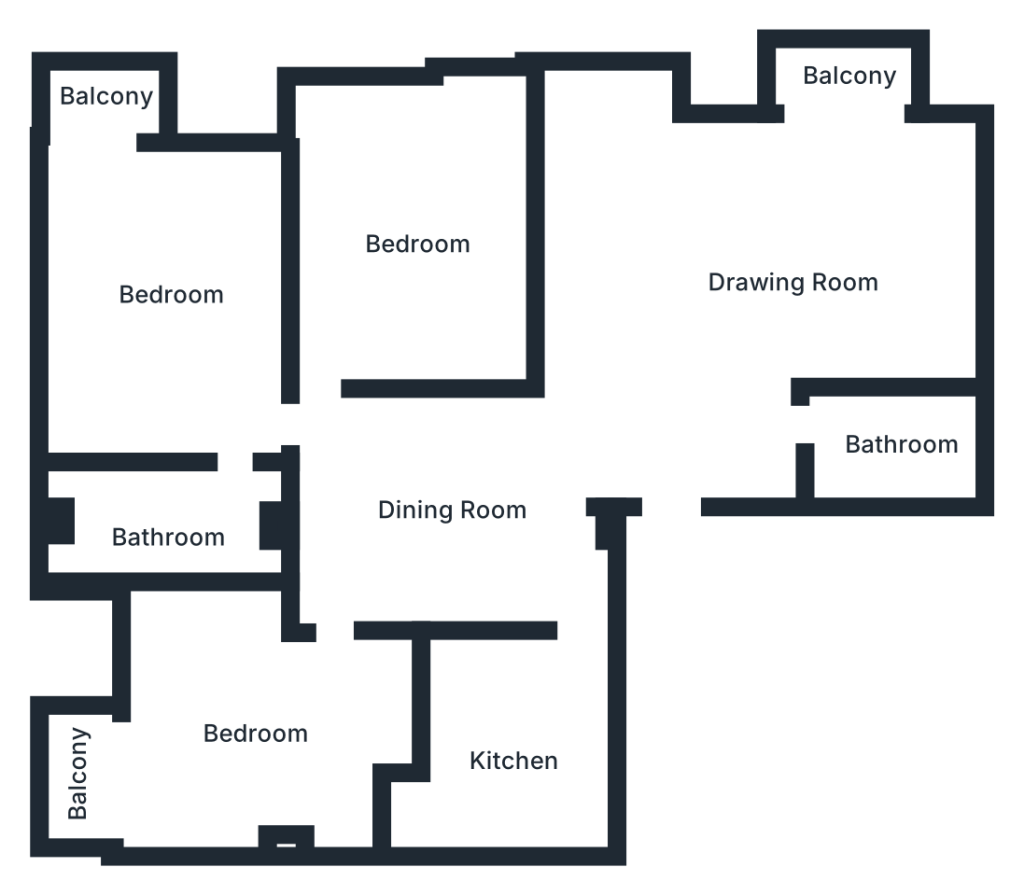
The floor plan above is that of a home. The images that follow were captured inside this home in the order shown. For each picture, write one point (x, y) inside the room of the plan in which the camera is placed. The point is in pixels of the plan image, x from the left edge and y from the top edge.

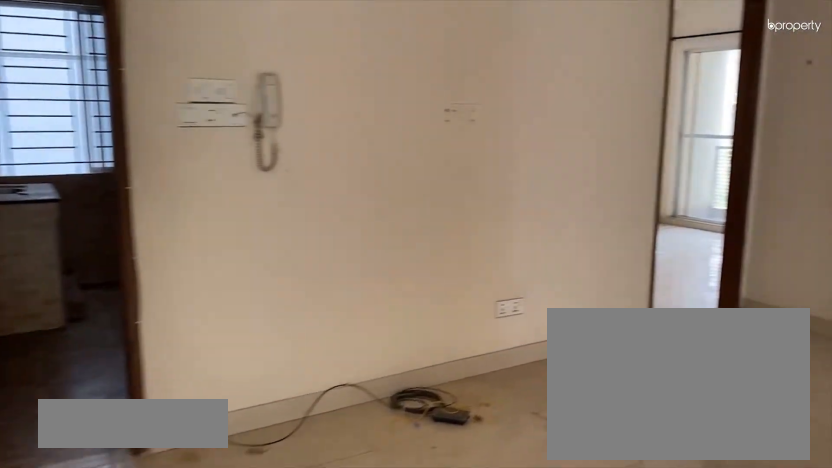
(458, 506)
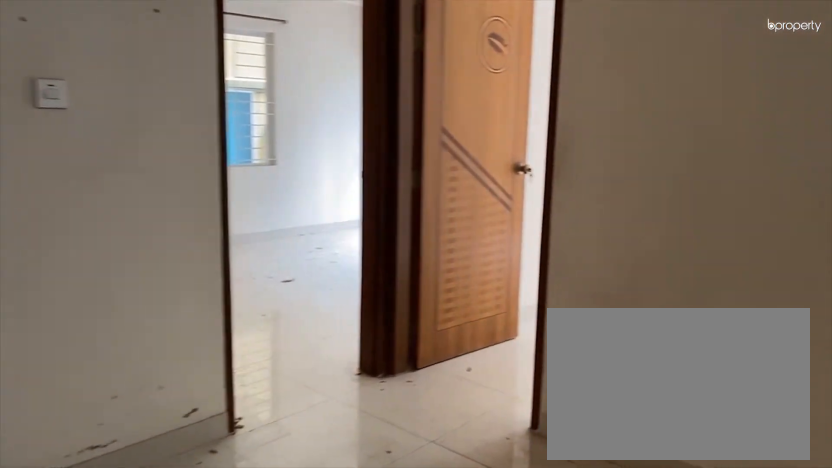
(458, 507)
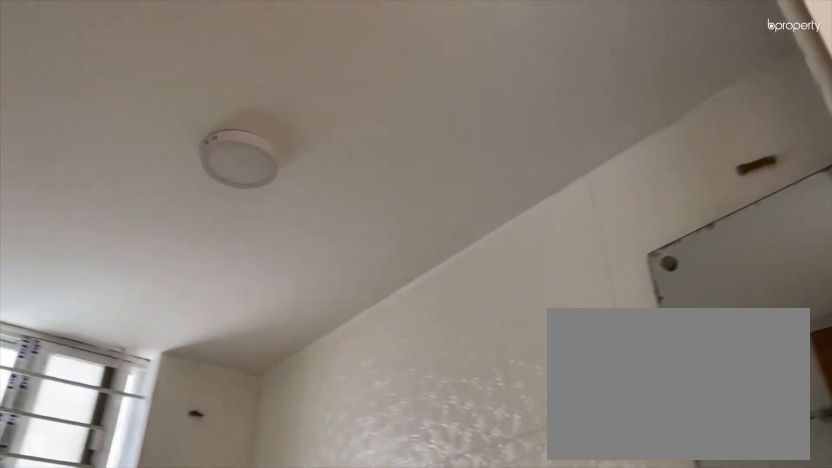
(897, 424)
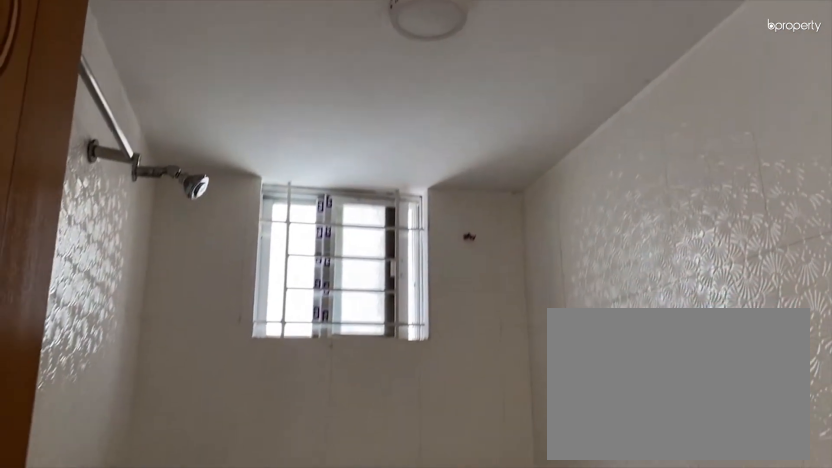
(897, 424)
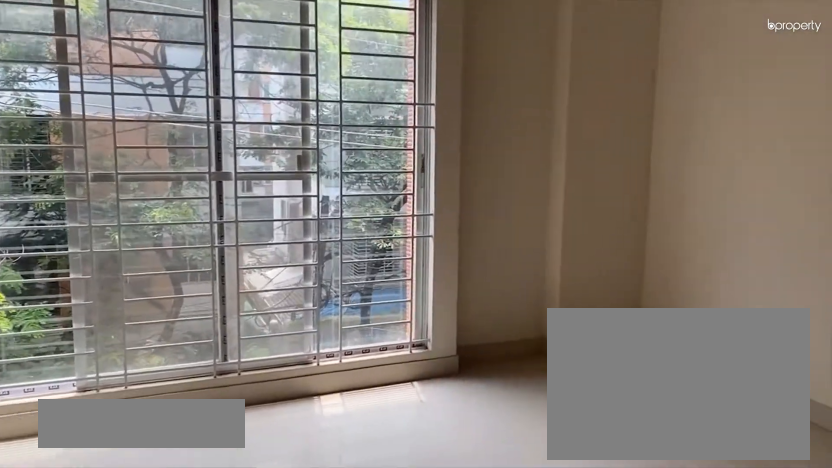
(424, 245)
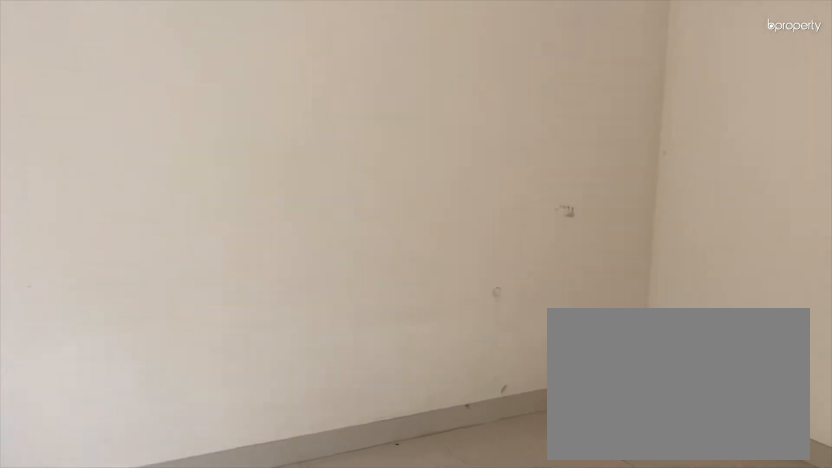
(424, 245)
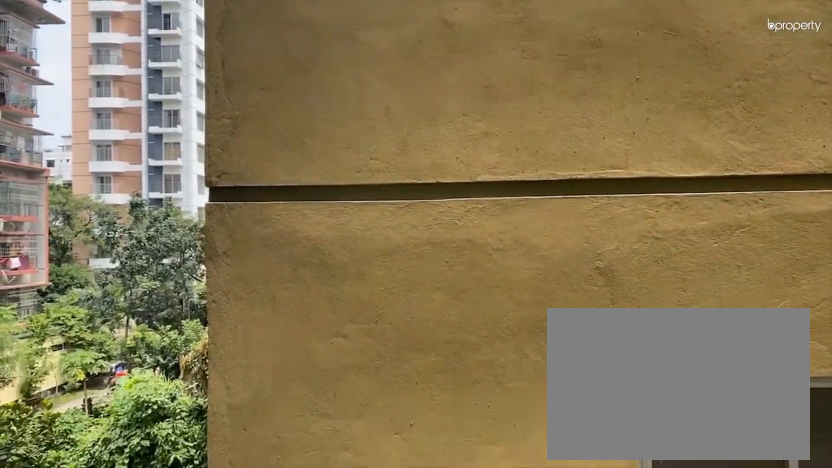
(81, 782)
